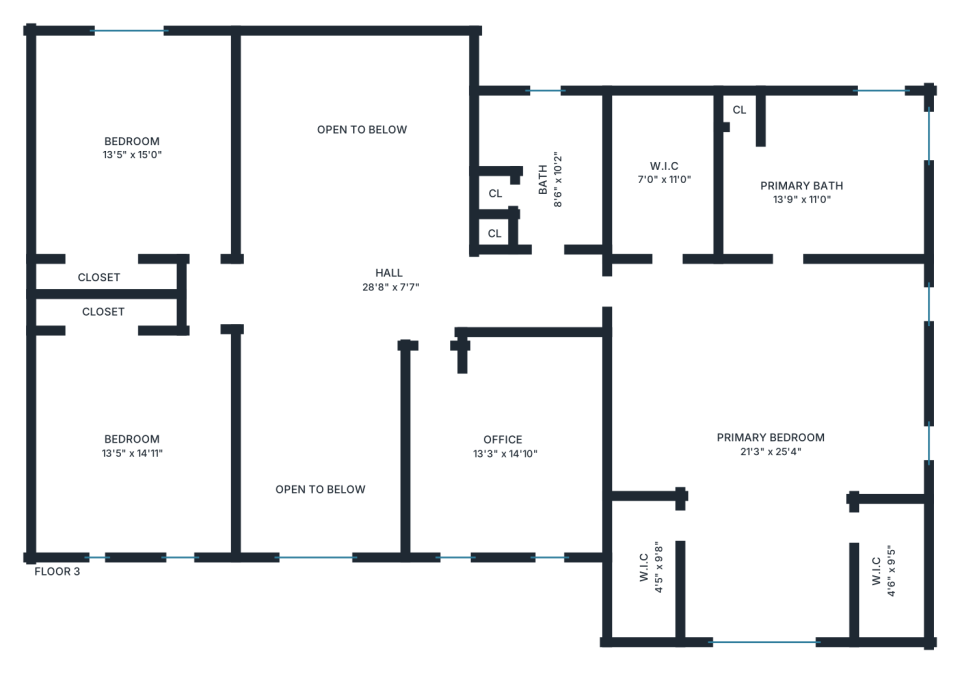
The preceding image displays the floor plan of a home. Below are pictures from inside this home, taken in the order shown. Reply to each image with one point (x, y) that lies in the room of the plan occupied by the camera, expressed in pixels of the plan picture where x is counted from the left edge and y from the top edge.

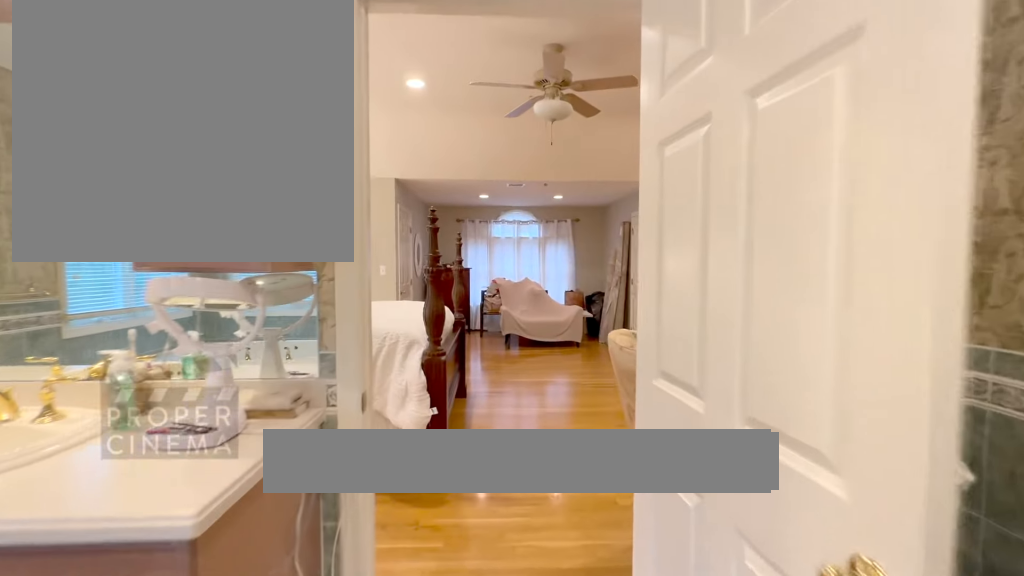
(824, 176)
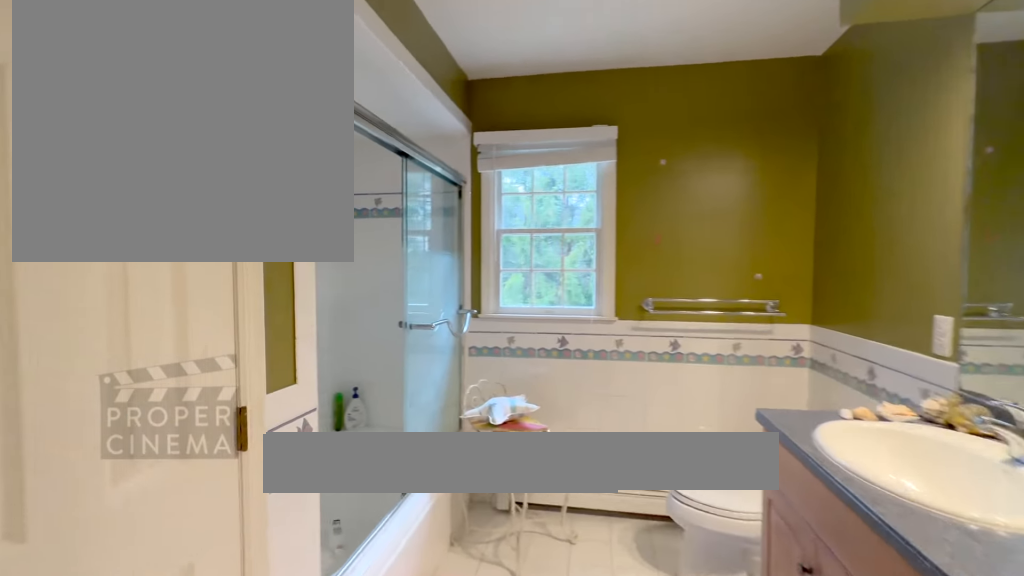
(543, 167)
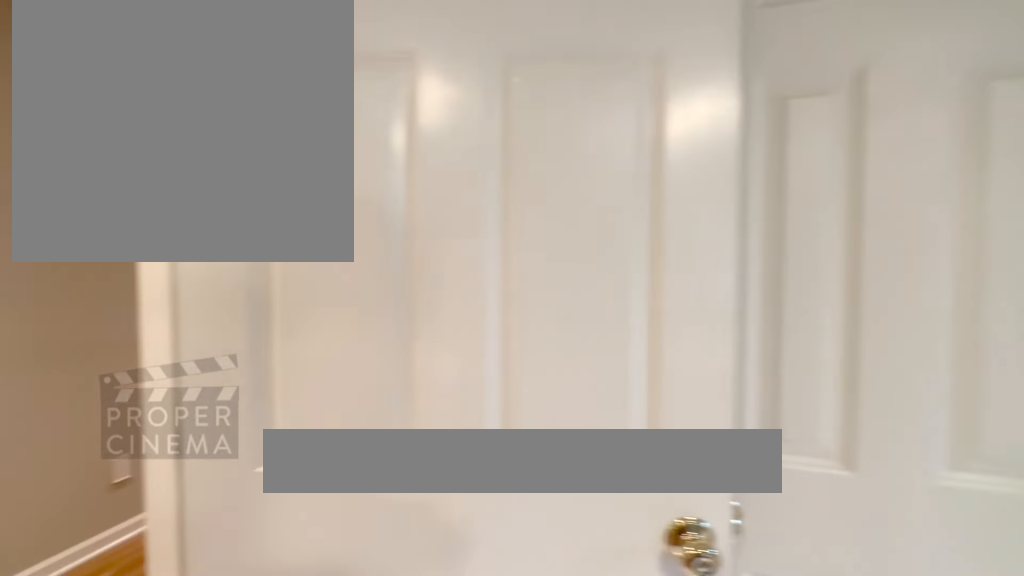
(543, 167)
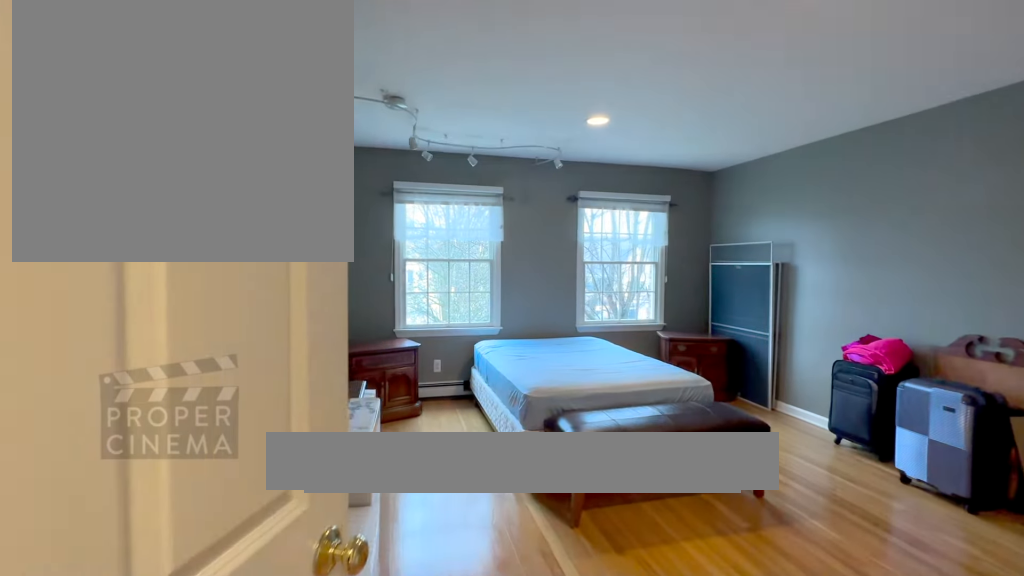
(133, 444)
